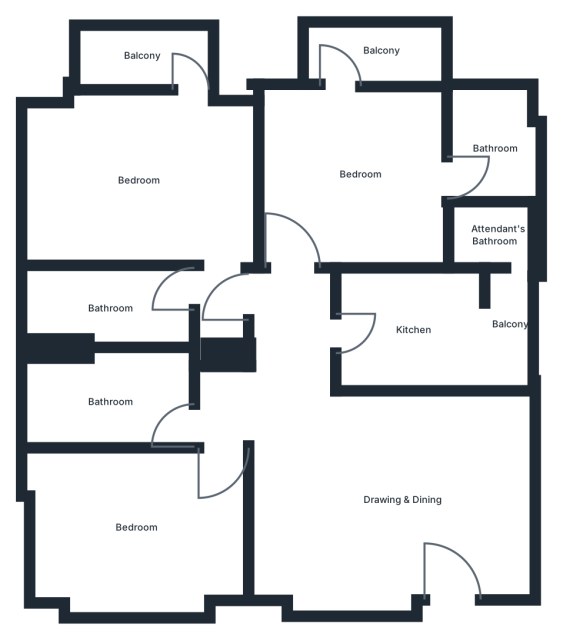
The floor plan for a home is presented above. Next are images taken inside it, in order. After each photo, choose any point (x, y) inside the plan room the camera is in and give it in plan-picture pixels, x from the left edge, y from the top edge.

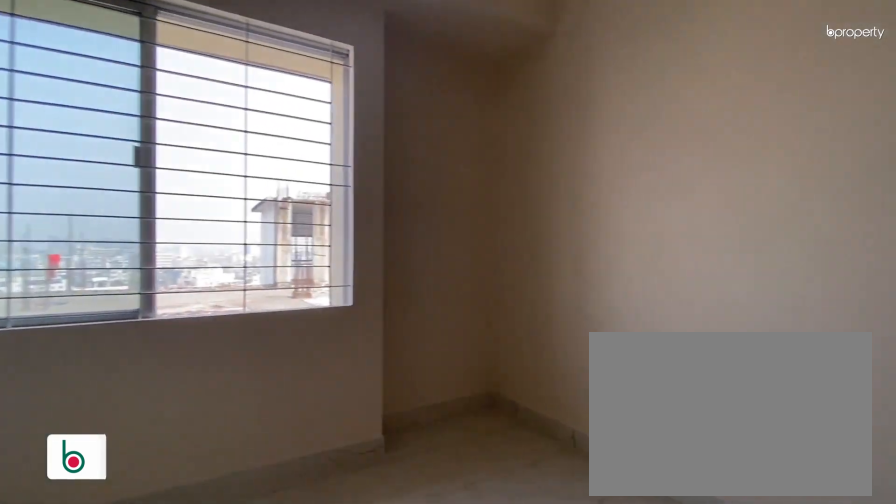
(136, 528)
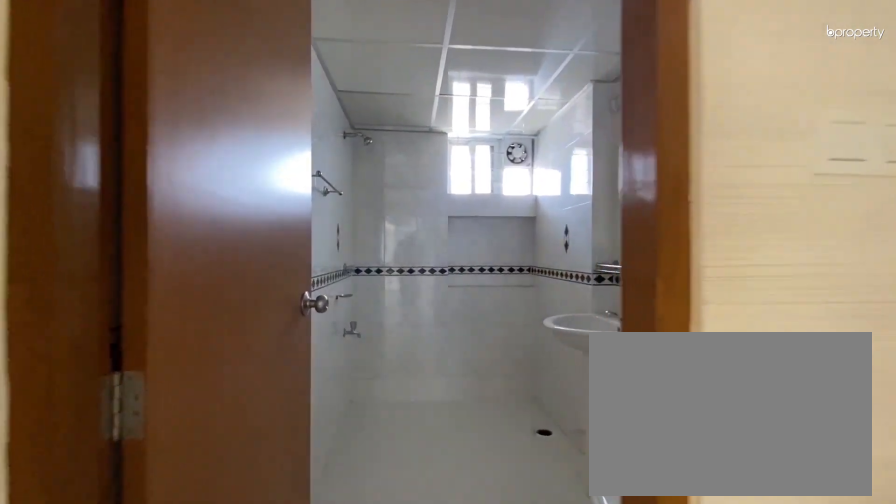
(200, 417)
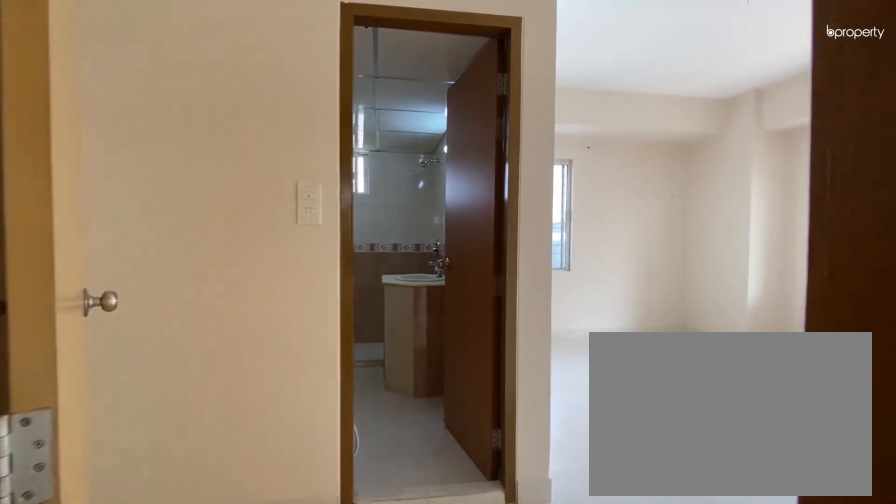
(241, 294)
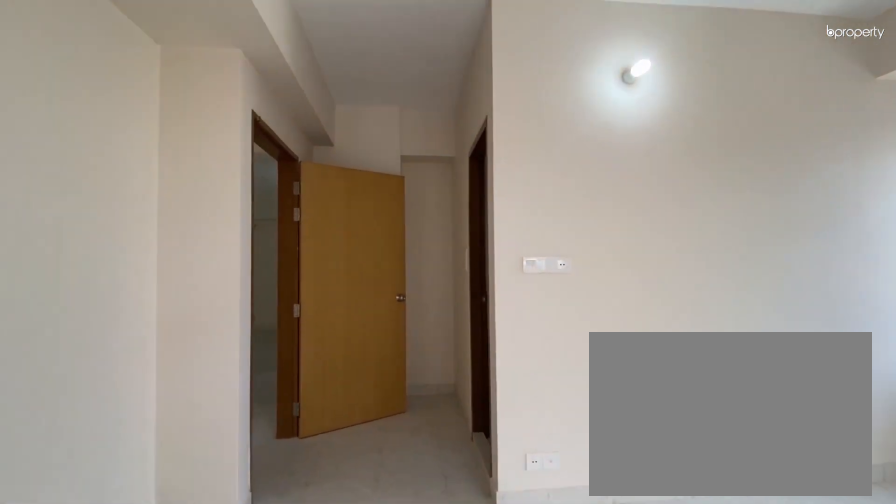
(136, 180)
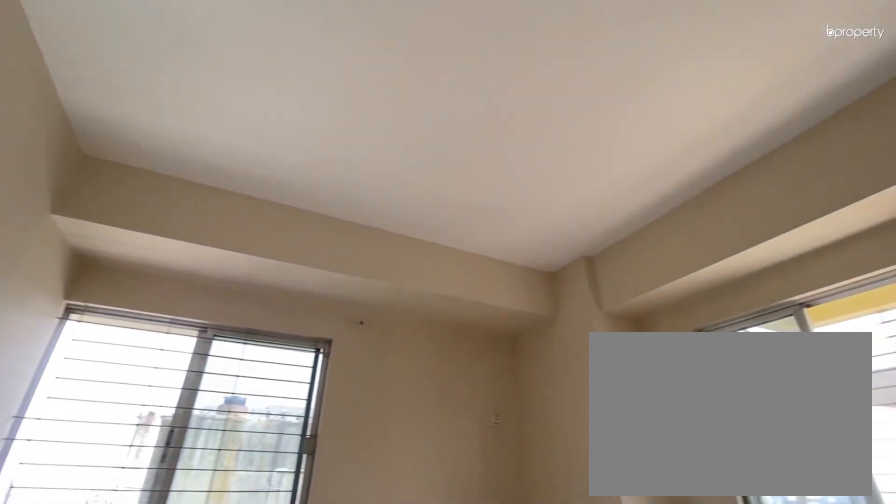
(136, 180)
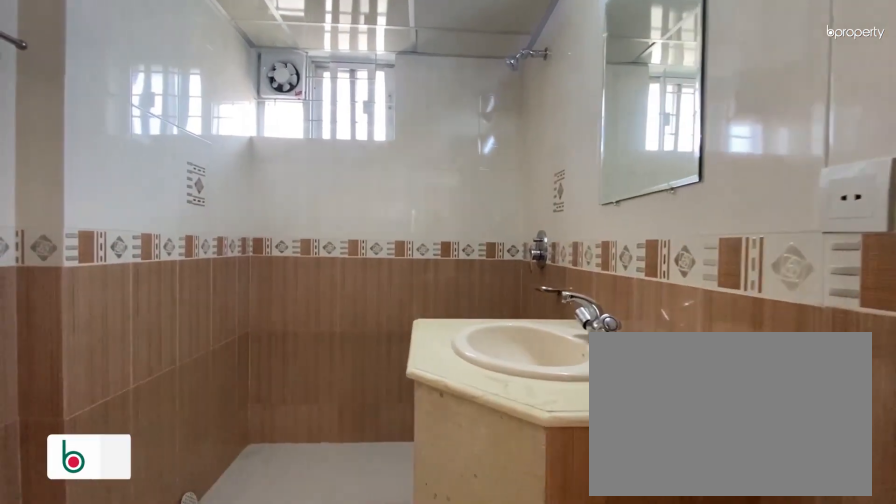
(109, 308)
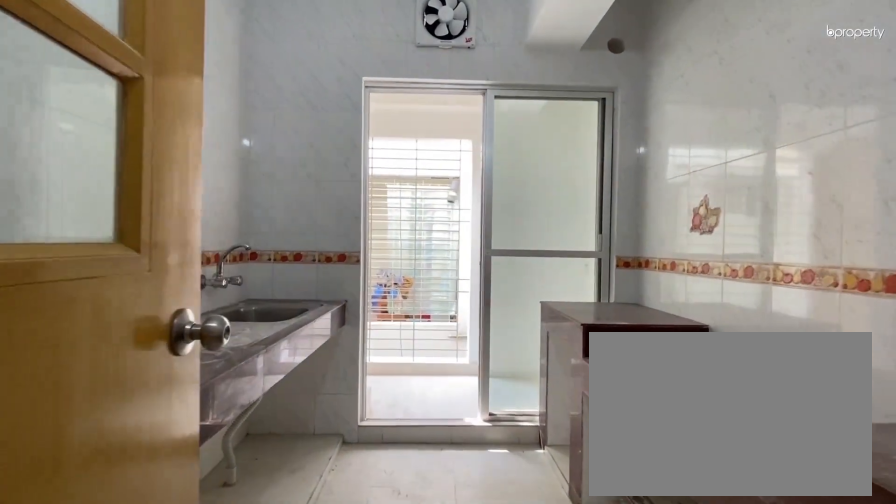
(411, 331)
